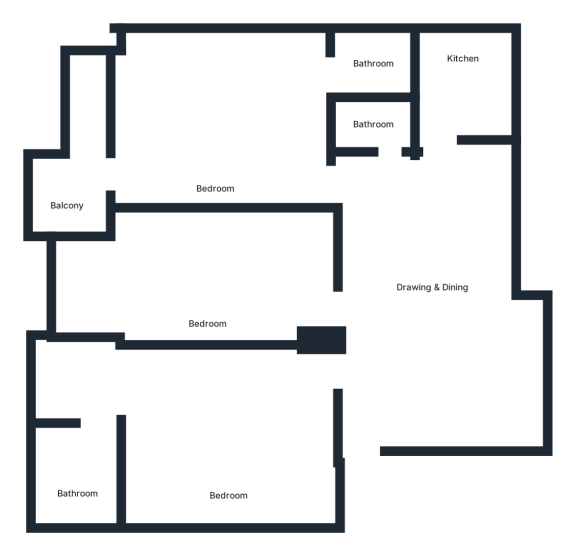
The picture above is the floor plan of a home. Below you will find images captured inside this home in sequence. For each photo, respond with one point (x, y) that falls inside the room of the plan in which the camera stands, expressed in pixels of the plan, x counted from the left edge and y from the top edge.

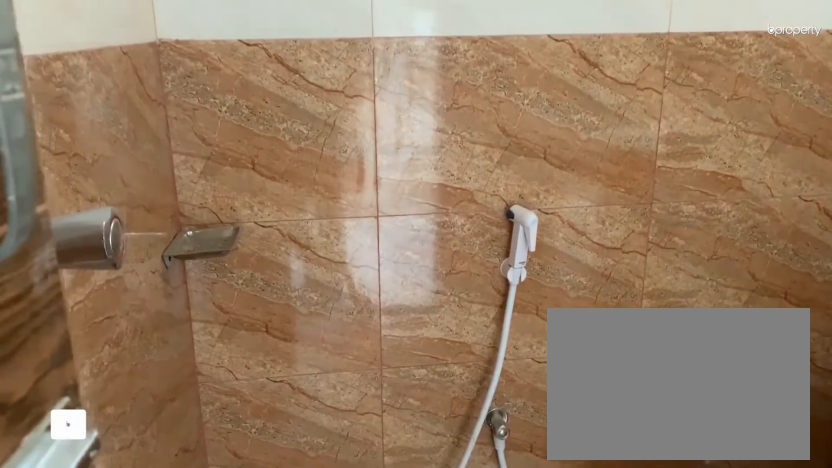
(75, 497)
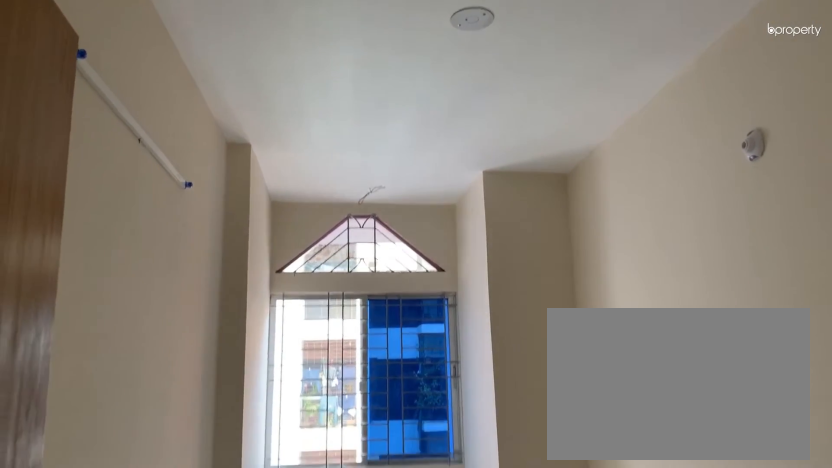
(217, 274)
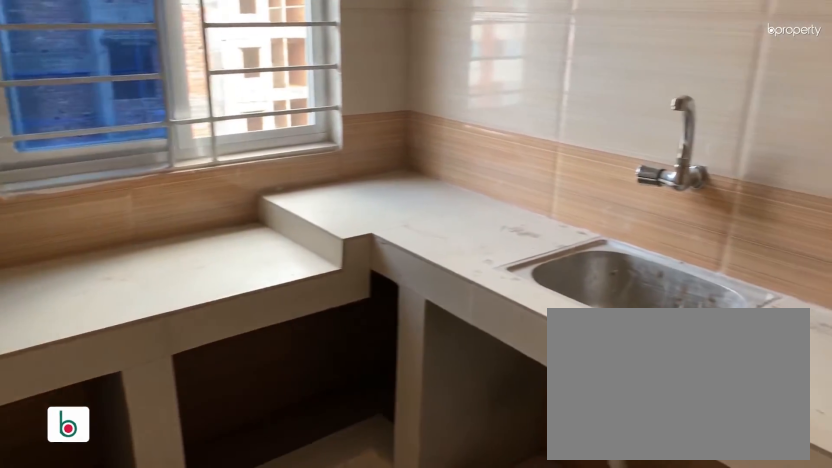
(463, 66)
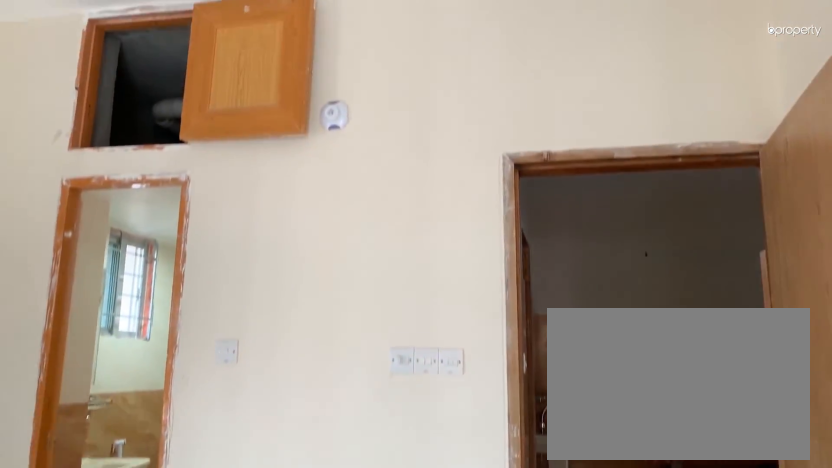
(215, 129)
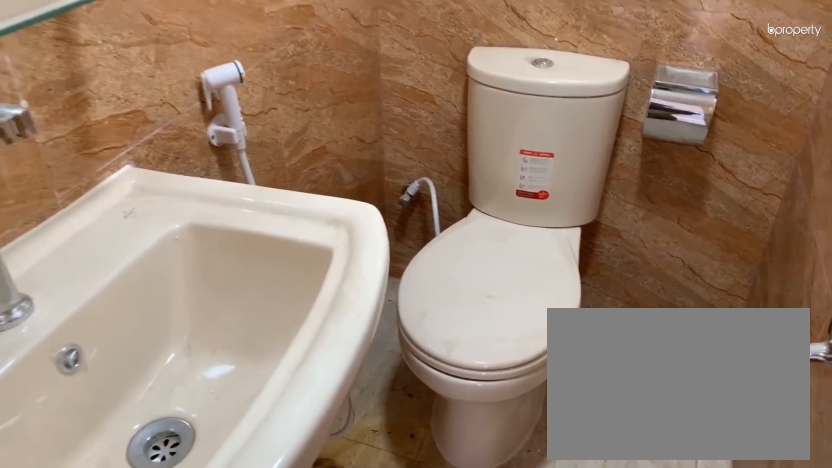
(377, 60)
